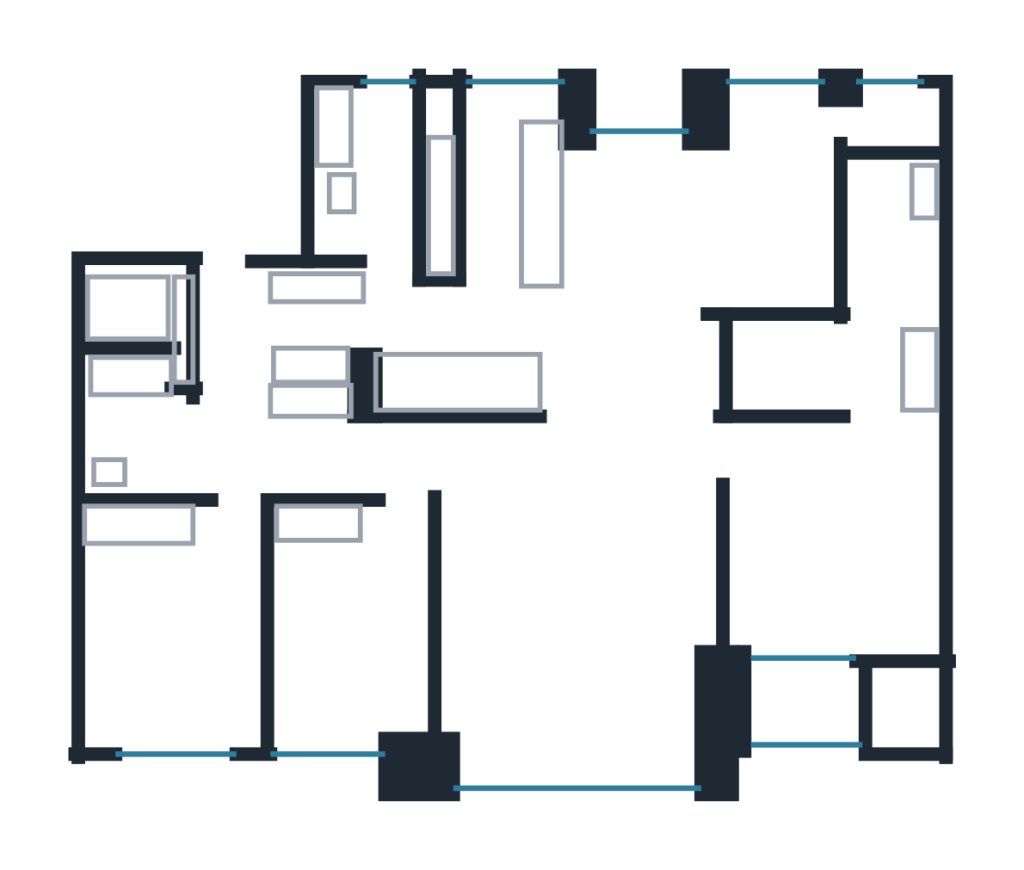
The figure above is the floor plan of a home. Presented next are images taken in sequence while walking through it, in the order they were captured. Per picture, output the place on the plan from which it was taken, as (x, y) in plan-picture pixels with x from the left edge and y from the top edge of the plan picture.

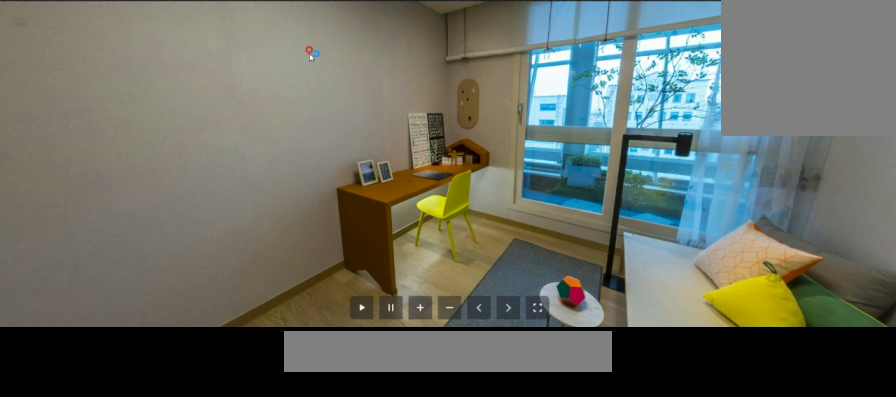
(332, 622)
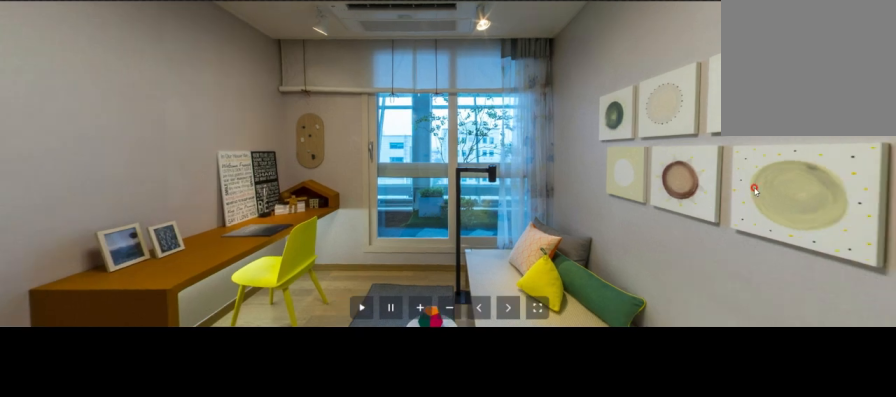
(331, 623)
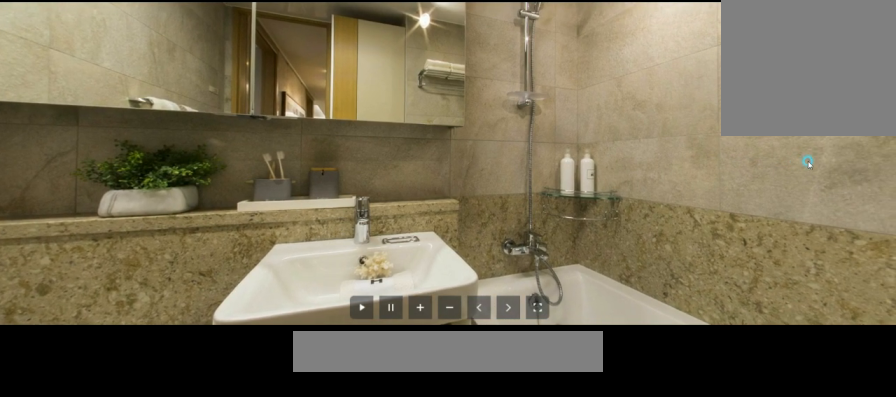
(100, 369)
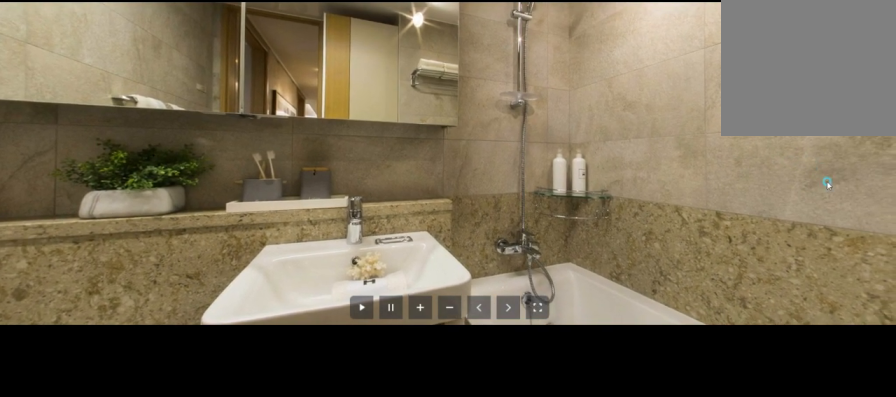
(100, 365)
